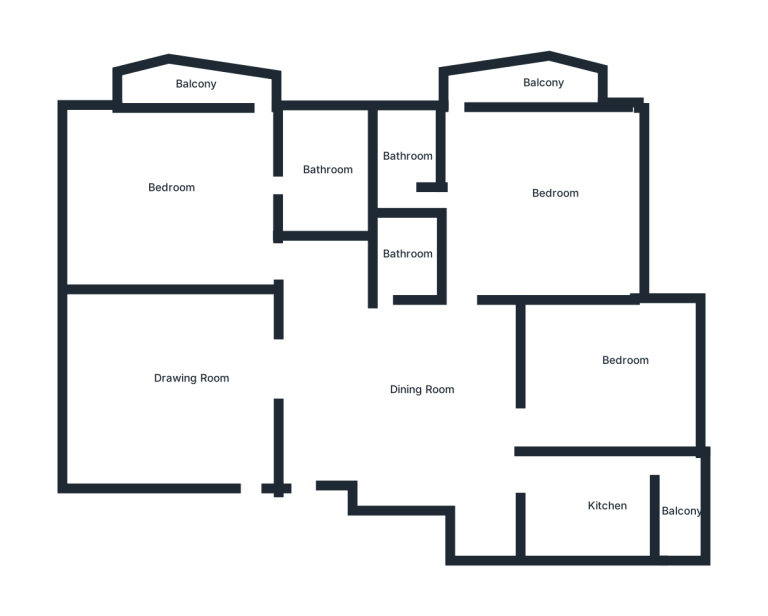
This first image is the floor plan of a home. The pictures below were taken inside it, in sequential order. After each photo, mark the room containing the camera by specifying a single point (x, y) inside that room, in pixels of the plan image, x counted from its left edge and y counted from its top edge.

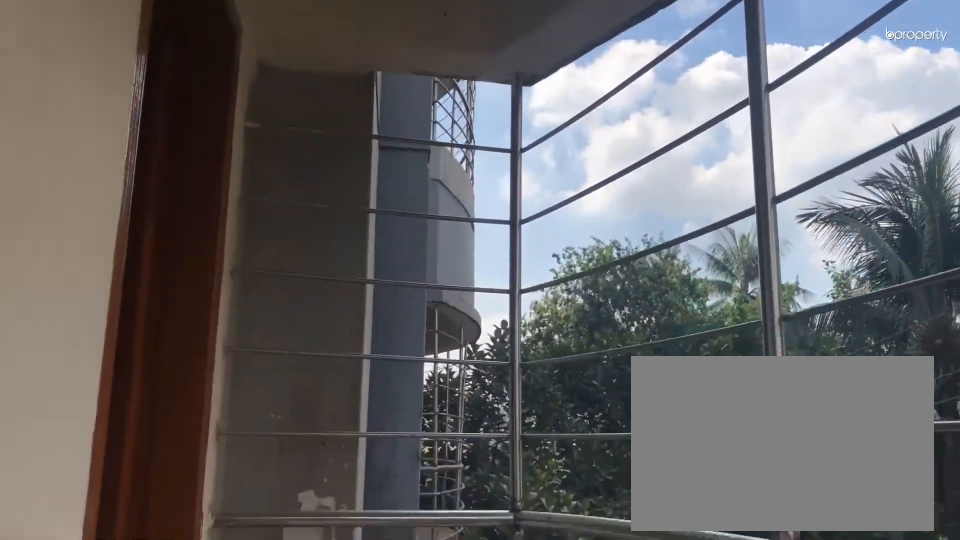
(536, 84)
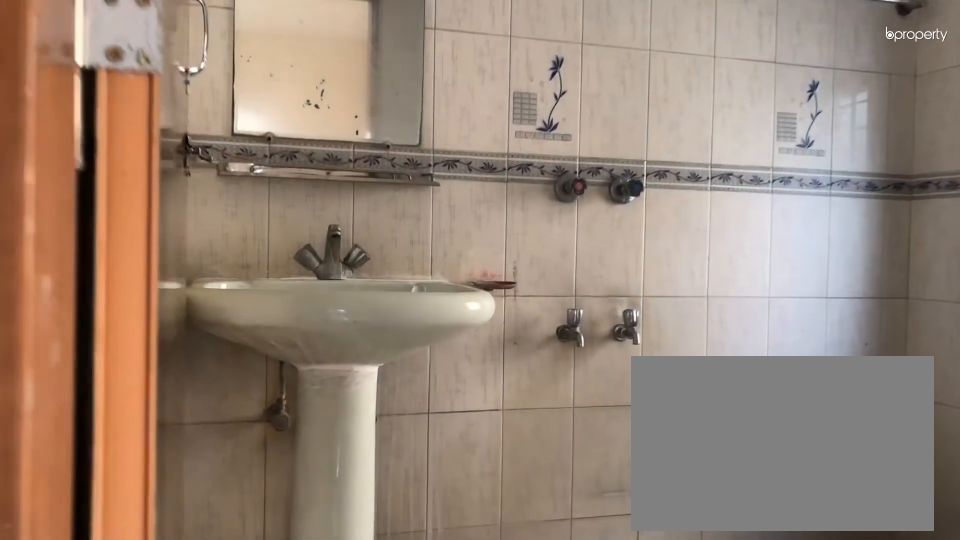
(398, 165)
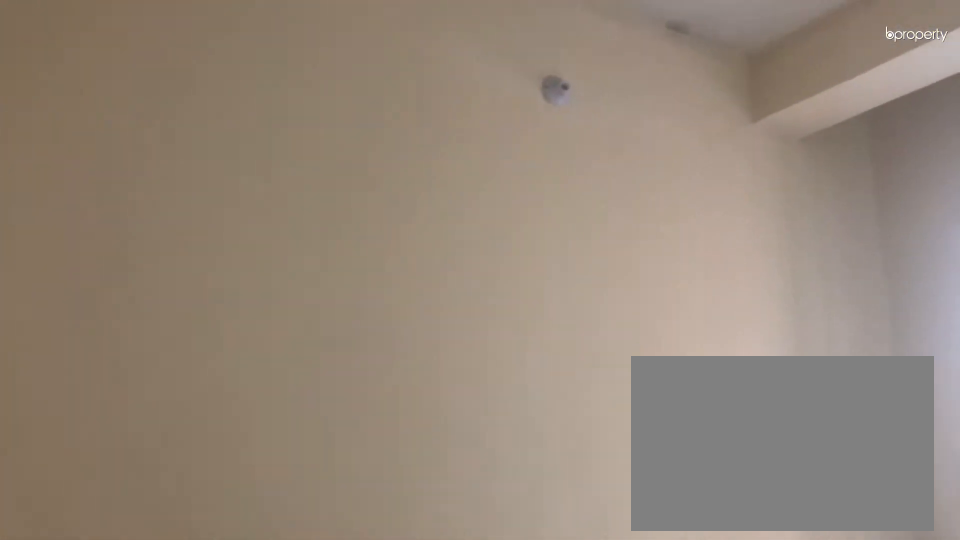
(610, 365)
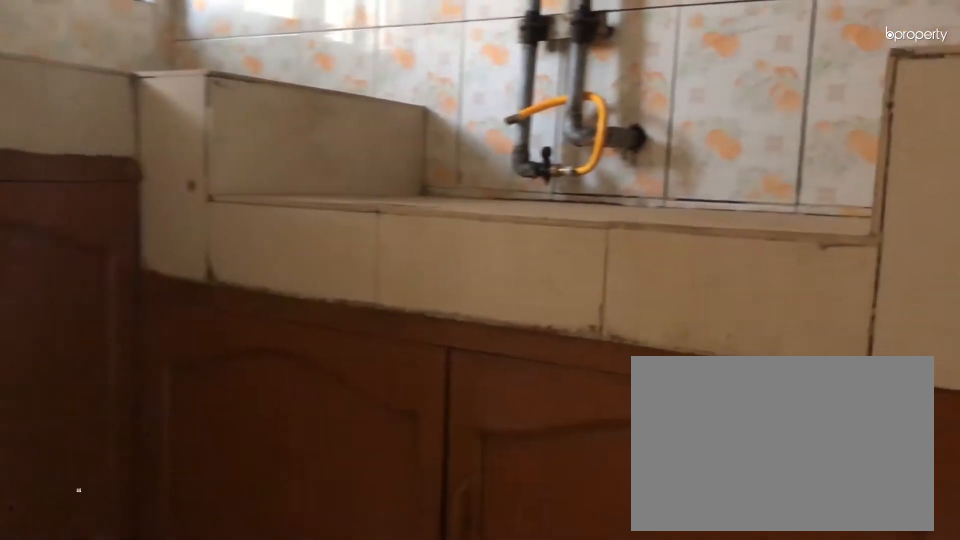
(611, 512)
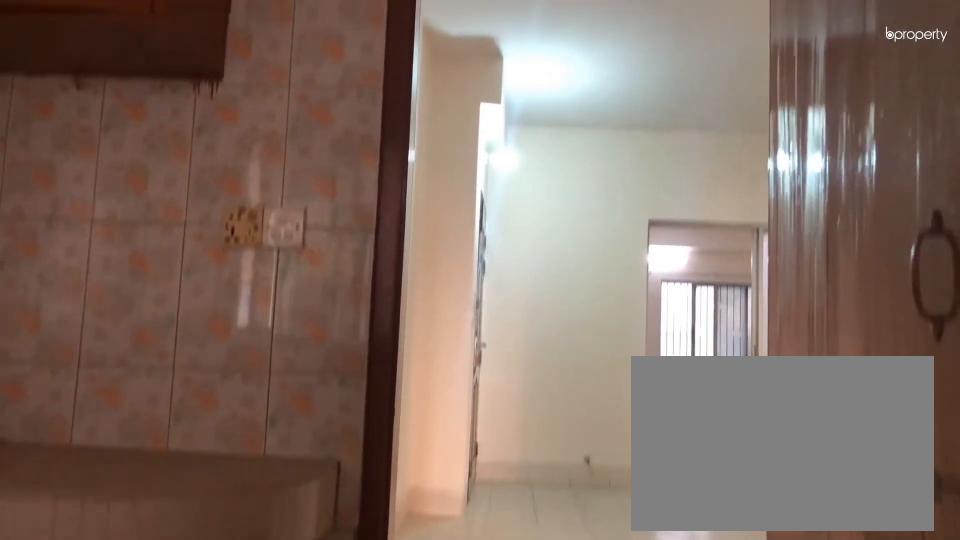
(611, 512)
